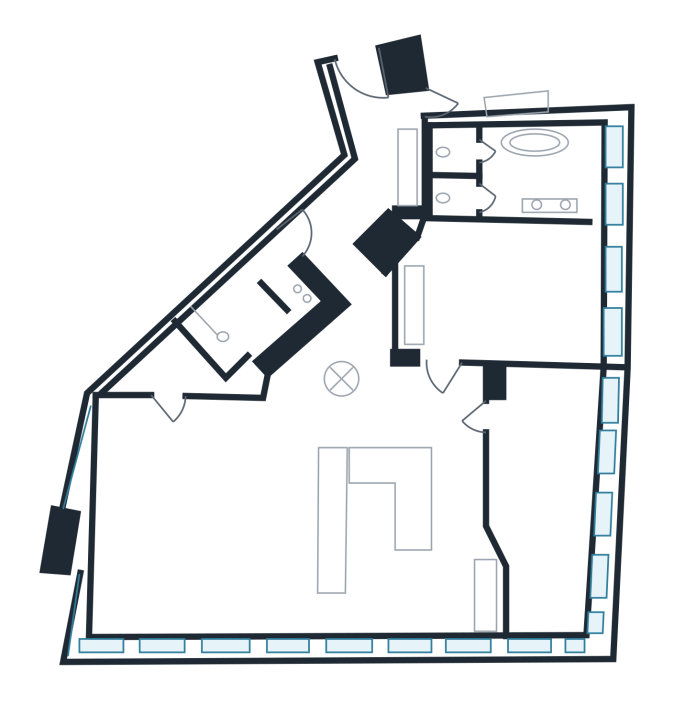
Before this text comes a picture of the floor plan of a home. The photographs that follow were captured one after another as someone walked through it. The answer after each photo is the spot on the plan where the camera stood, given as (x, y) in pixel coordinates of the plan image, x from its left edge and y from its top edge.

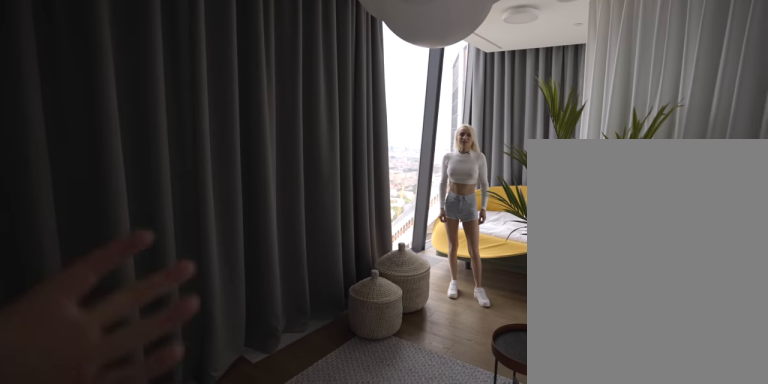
(544, 426)
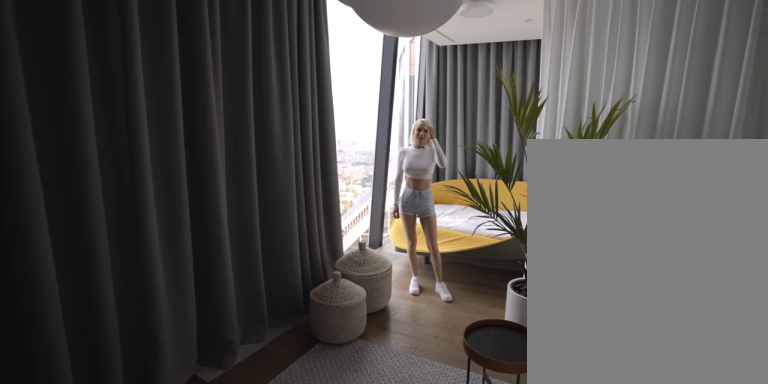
(544, 425)
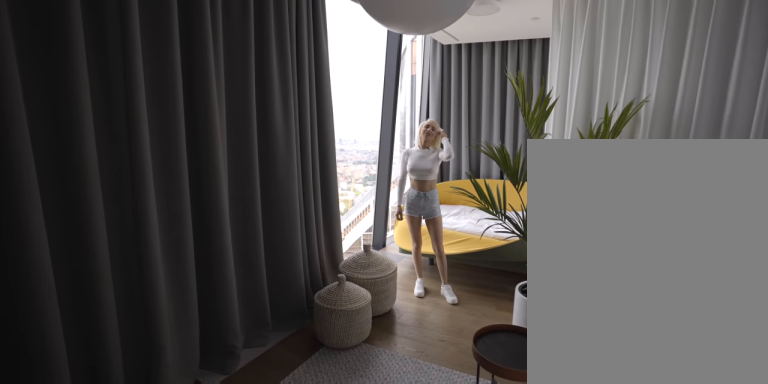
(544, 426)
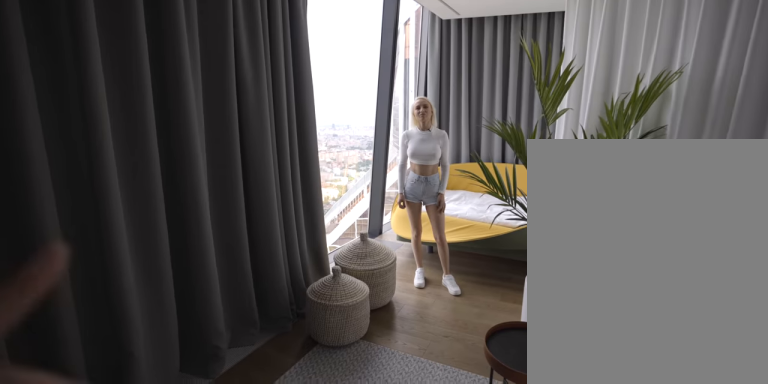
(545, 426)
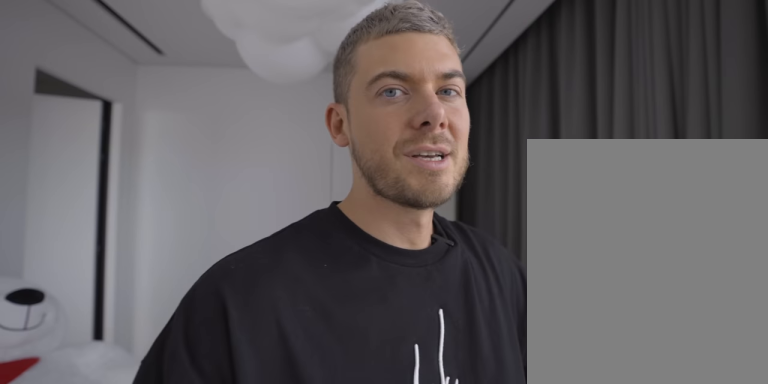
(545, 426)
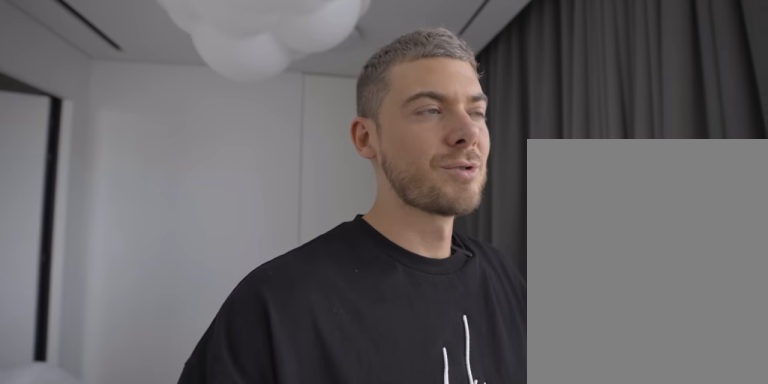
(545, 427)
